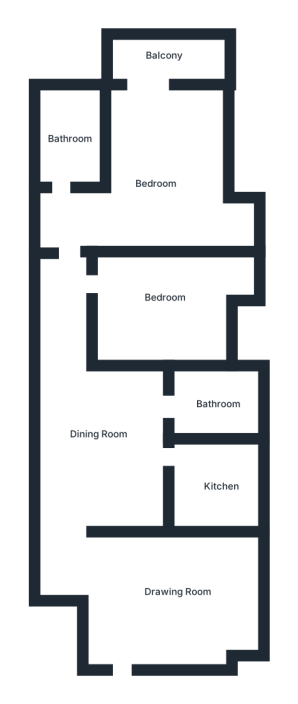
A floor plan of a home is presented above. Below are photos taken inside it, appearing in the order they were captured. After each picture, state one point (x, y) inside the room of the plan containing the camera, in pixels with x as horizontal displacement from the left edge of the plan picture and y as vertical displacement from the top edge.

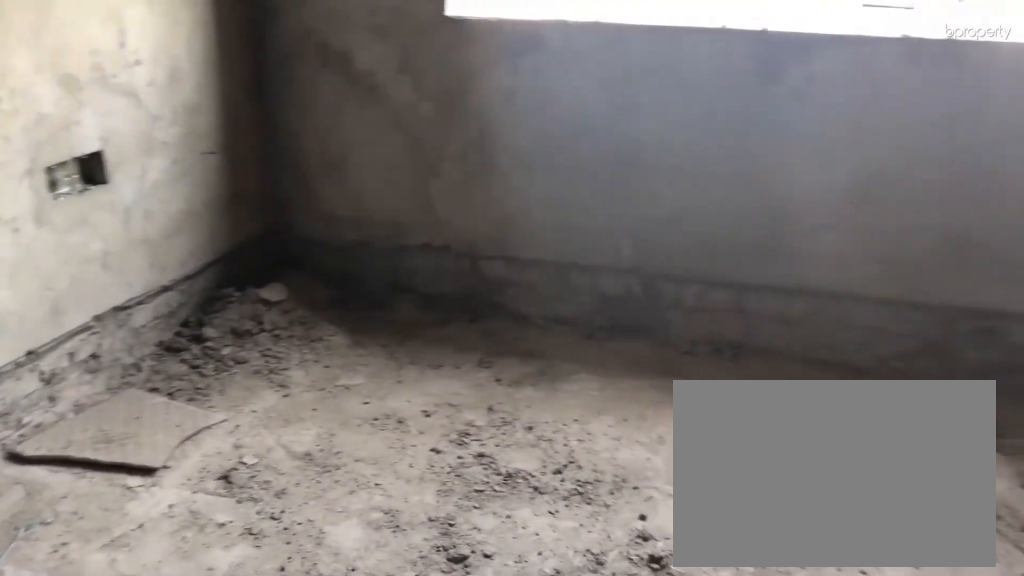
(159, 594)
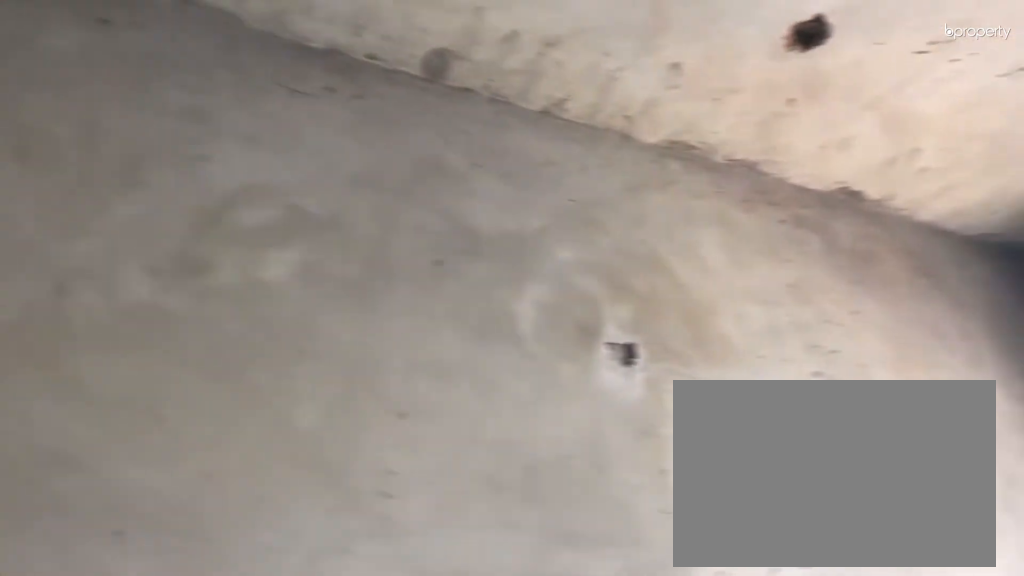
(159, 594)
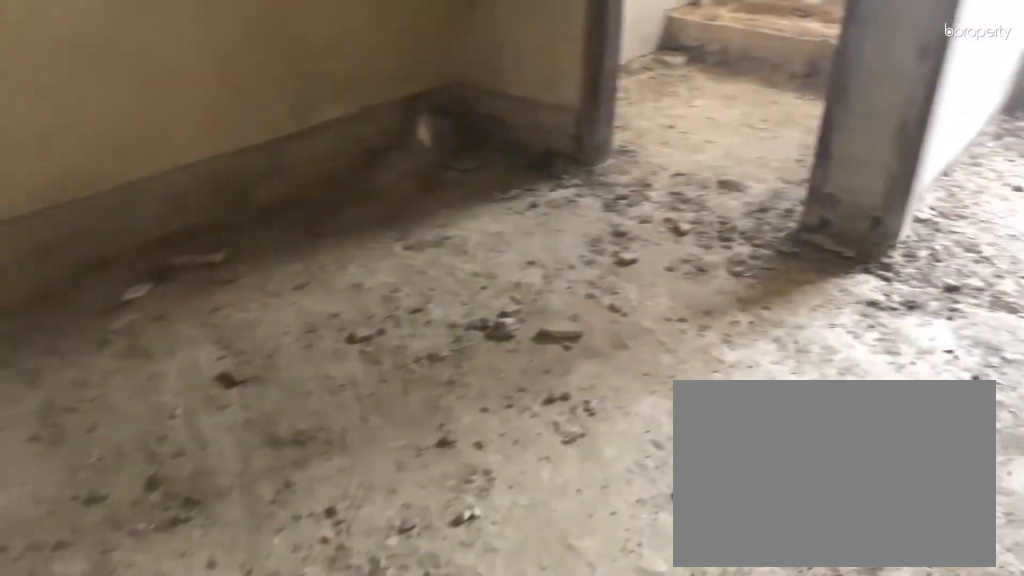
(123, 459)
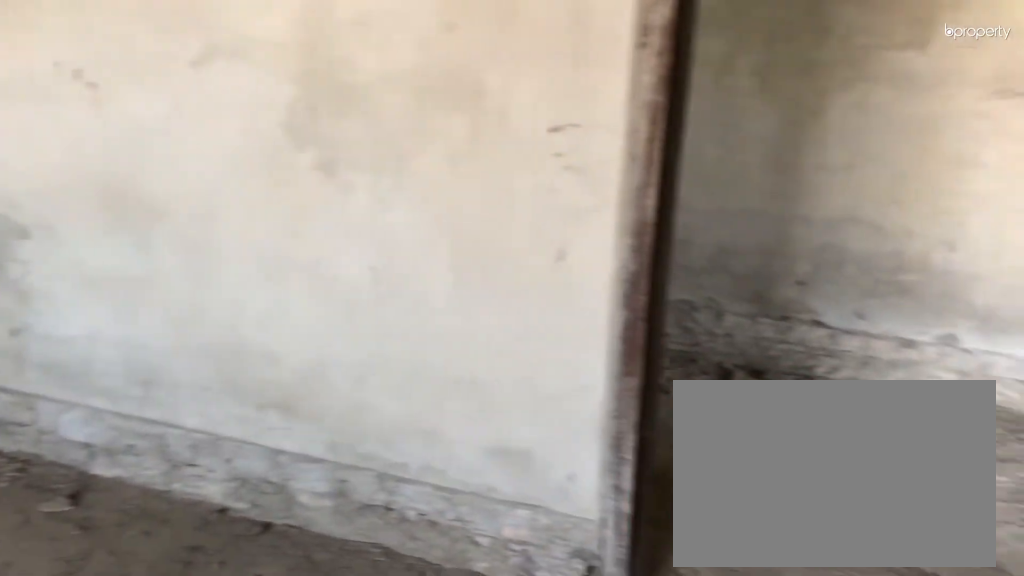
(152, 295)
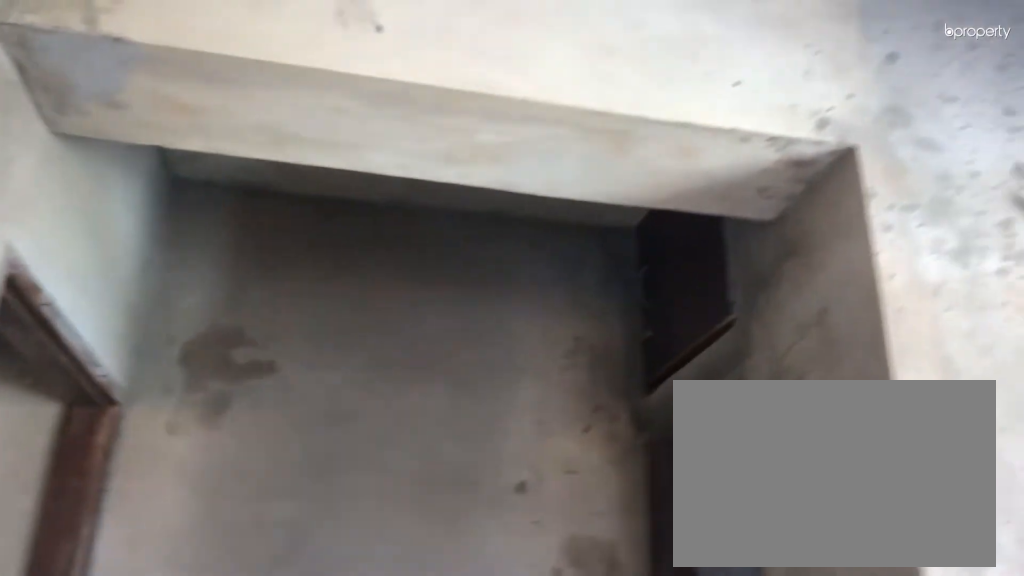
(149, 148)
